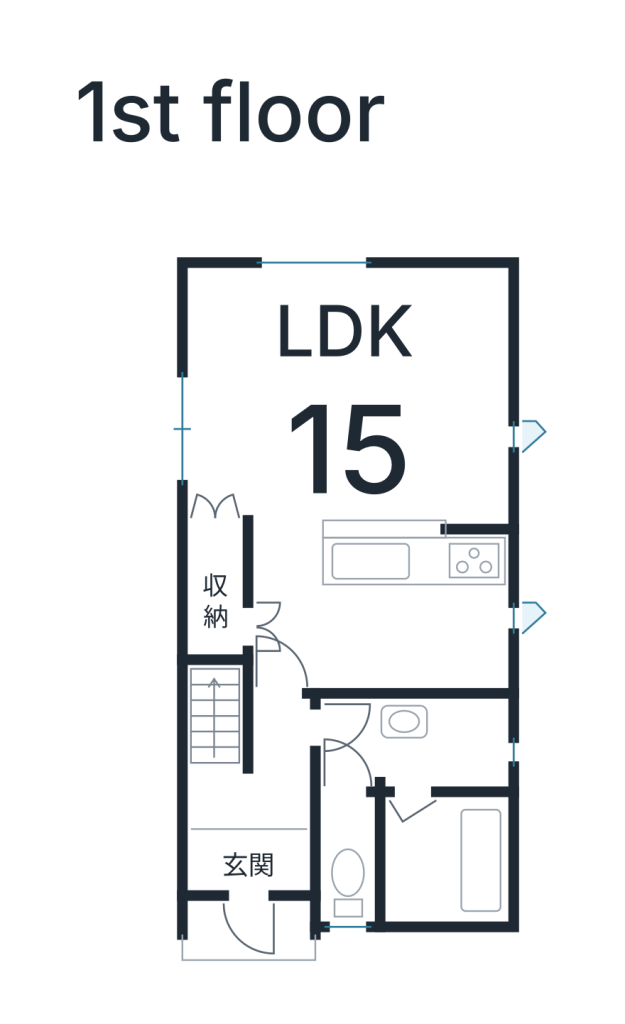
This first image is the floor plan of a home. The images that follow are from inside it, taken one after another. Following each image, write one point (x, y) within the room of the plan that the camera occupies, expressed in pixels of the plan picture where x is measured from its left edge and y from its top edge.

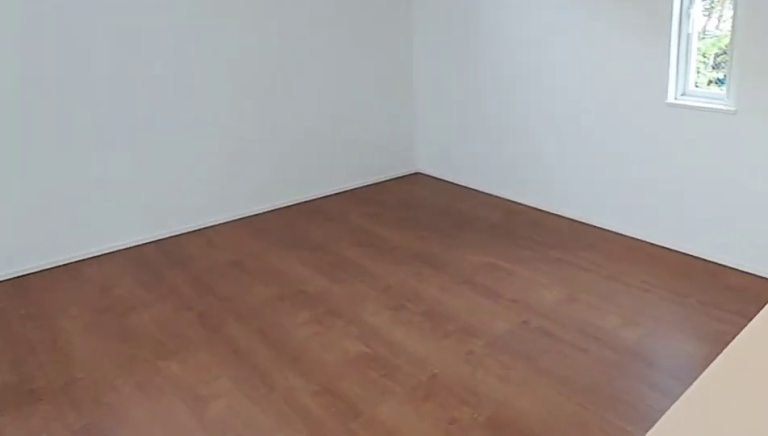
(350, 400)
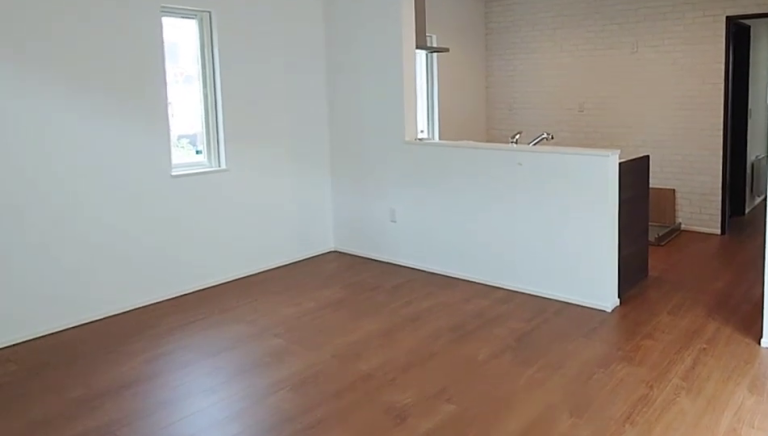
(350, 400)
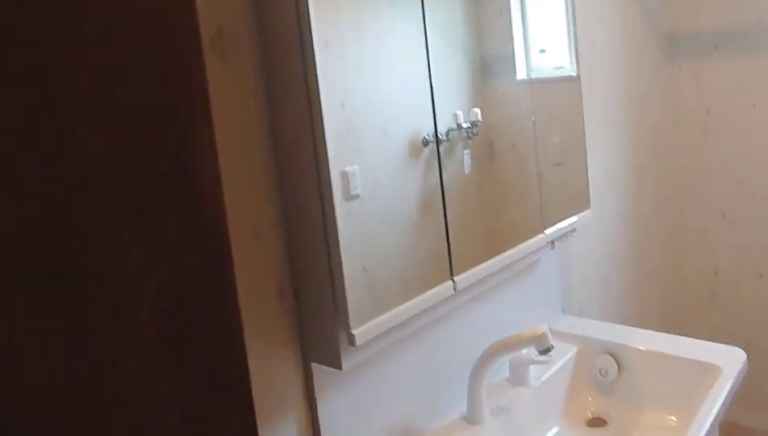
(407, 737)
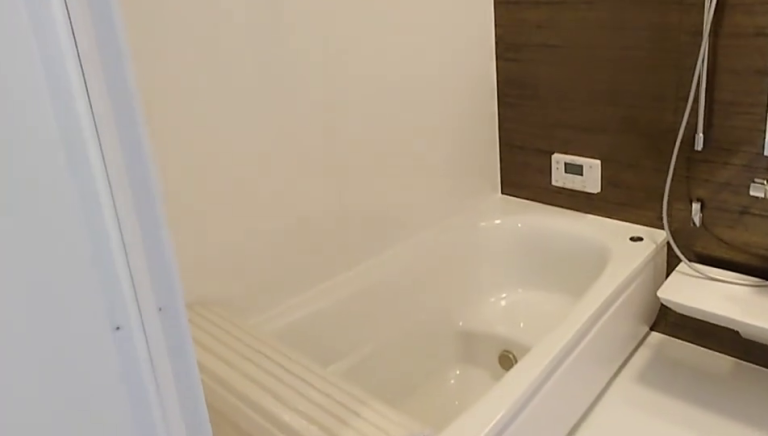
(436, 860)
